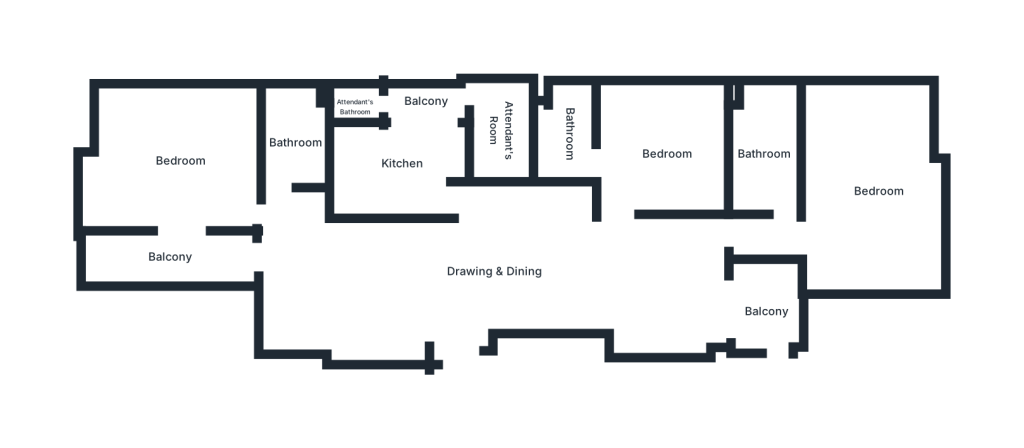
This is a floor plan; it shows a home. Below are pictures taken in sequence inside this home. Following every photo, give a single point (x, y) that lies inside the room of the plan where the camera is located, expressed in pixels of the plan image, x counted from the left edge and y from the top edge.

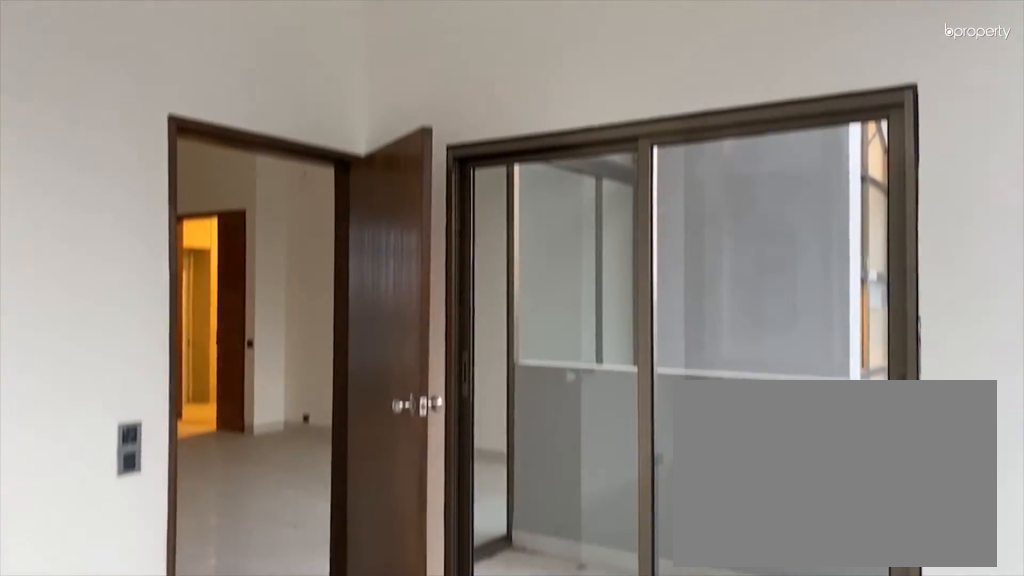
(180, 160)
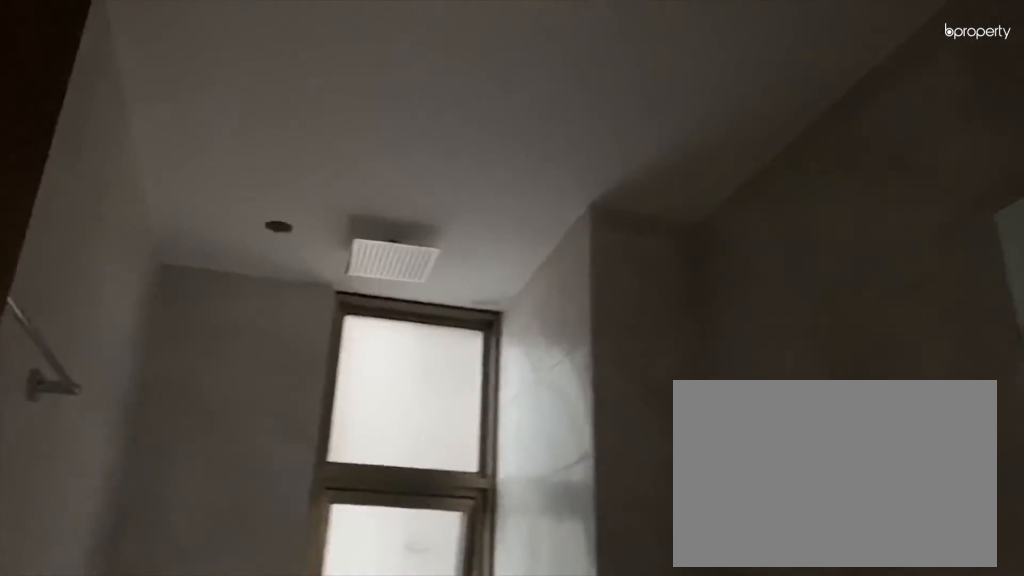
(294, 149)
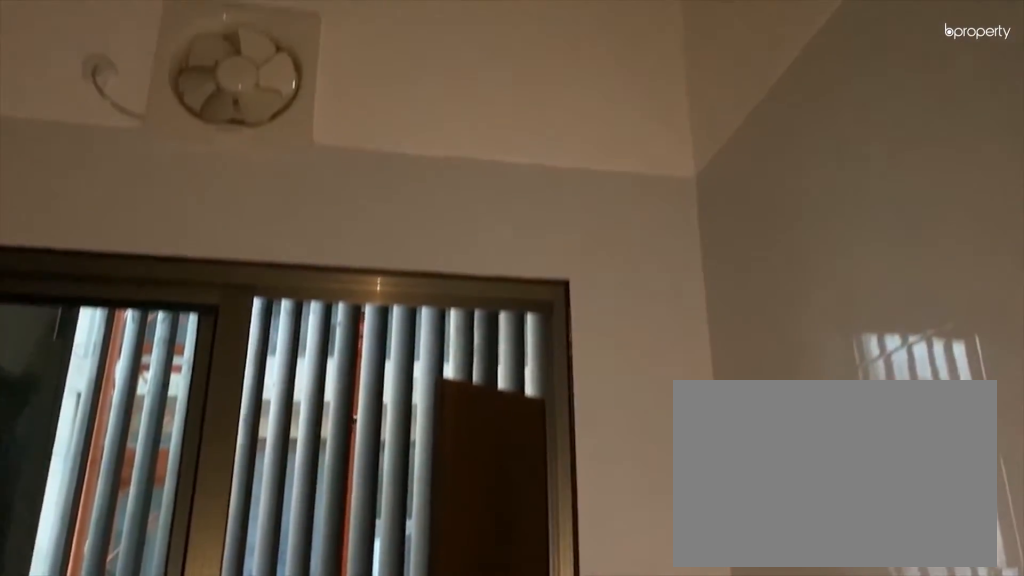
(402, 166)
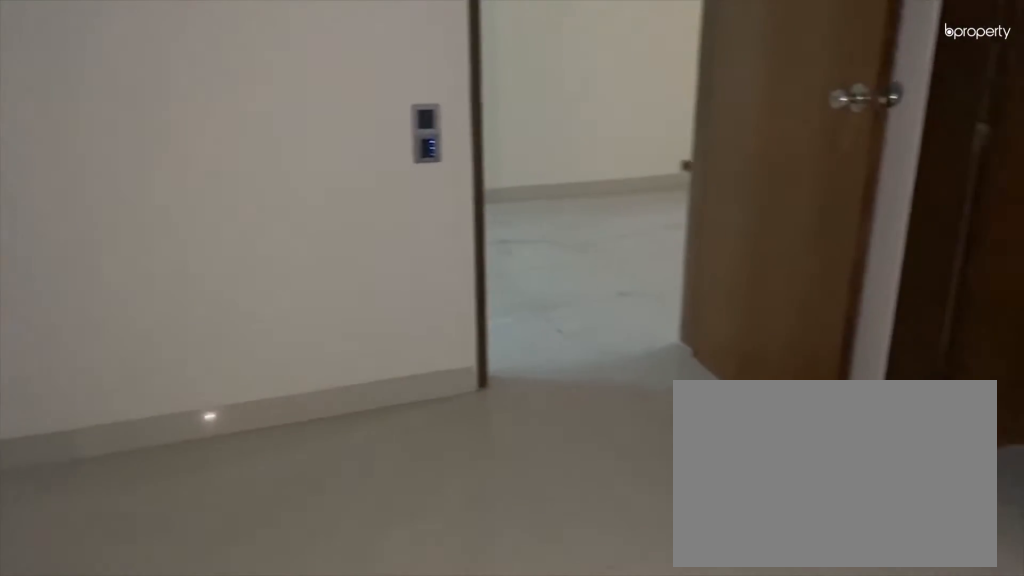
(657, 154)
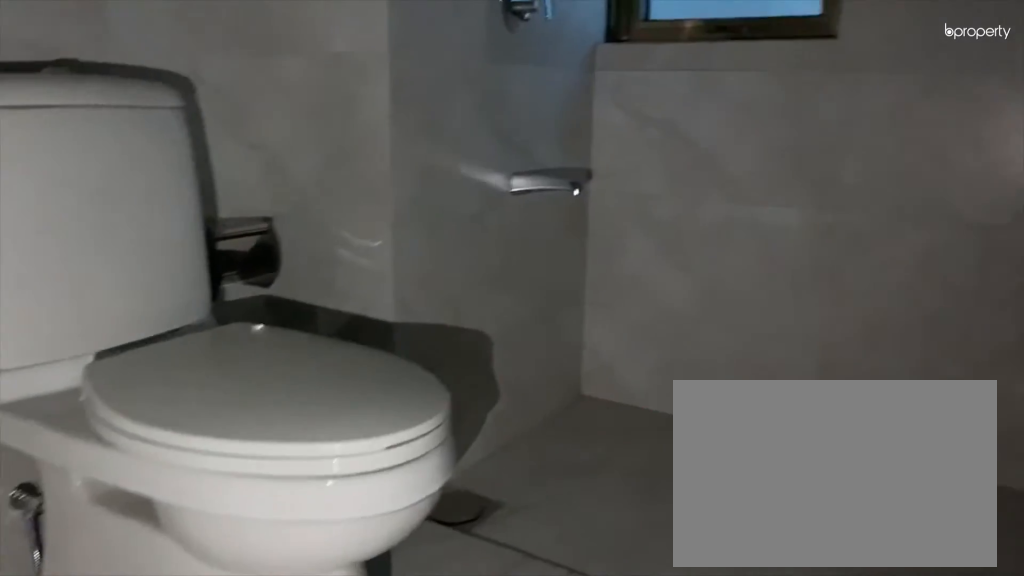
(571, 137)
